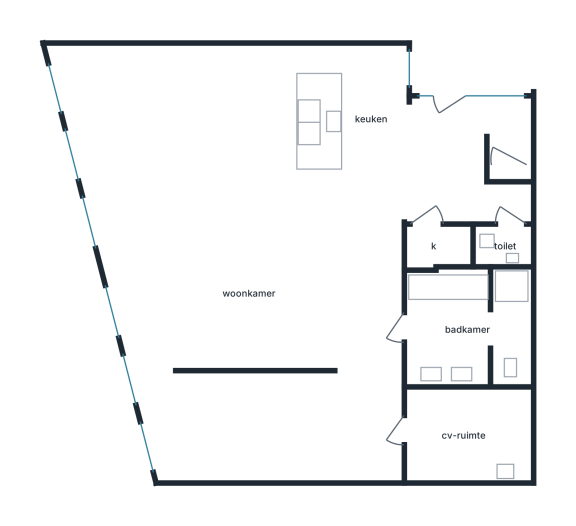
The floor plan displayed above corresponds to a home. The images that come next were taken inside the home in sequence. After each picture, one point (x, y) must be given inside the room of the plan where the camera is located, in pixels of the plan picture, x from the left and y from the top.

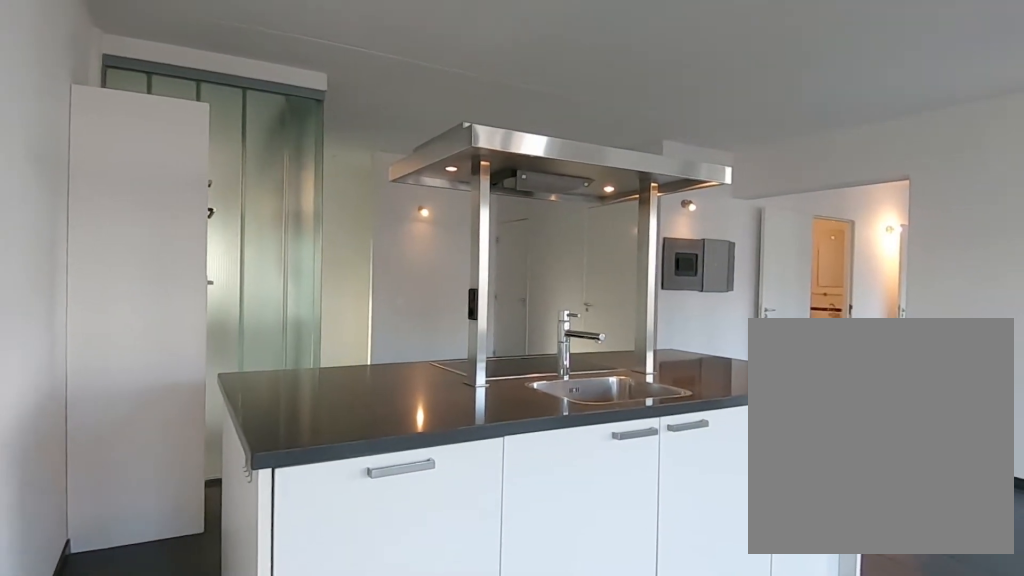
(240, 151)
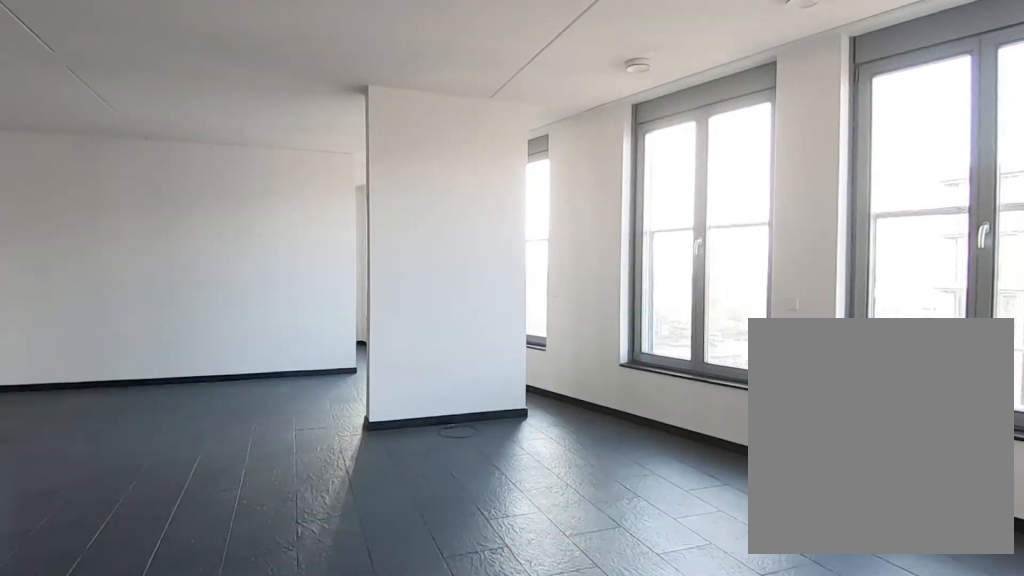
(240, 151)
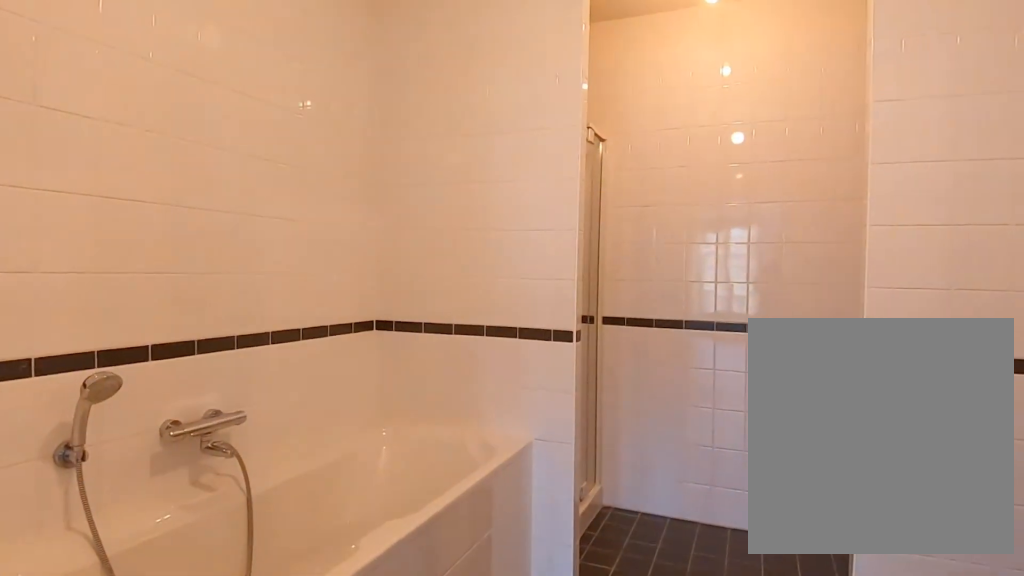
(468, 333)
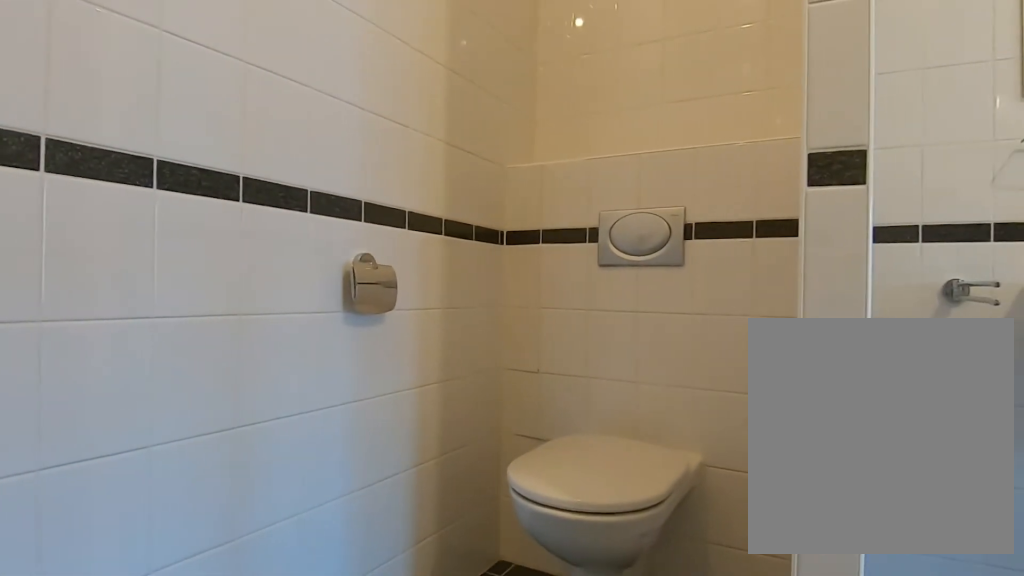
(468, 333)
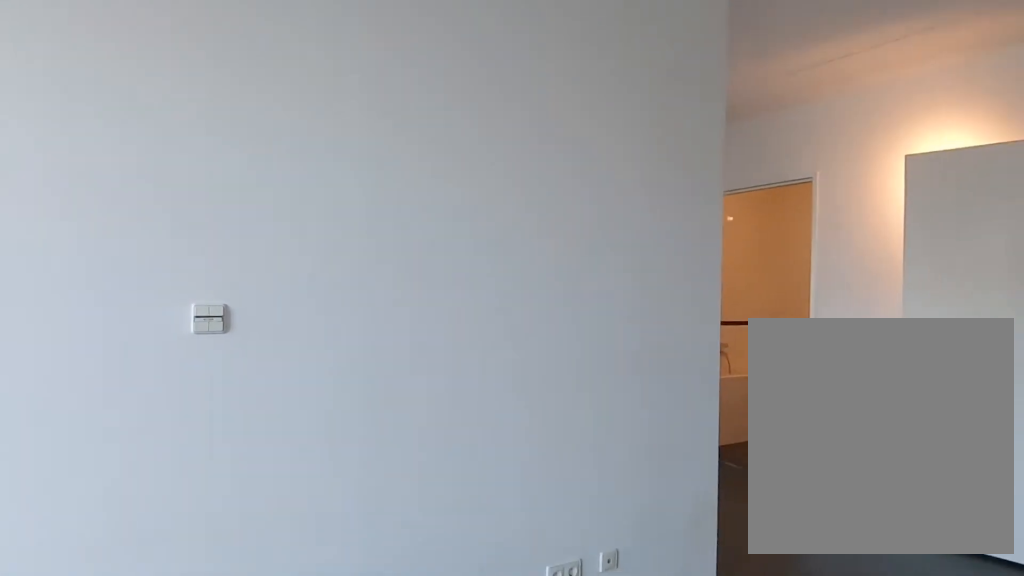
(263, 370)
